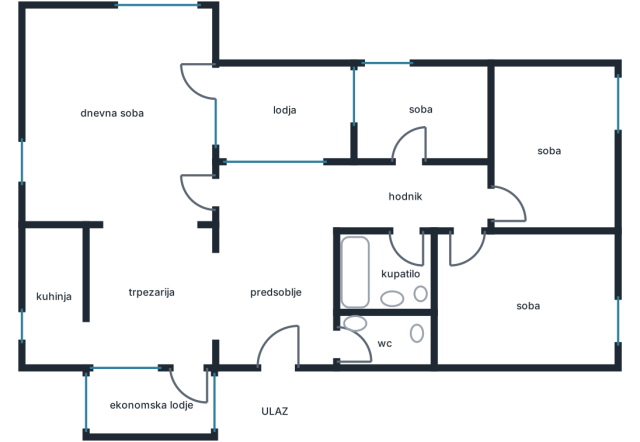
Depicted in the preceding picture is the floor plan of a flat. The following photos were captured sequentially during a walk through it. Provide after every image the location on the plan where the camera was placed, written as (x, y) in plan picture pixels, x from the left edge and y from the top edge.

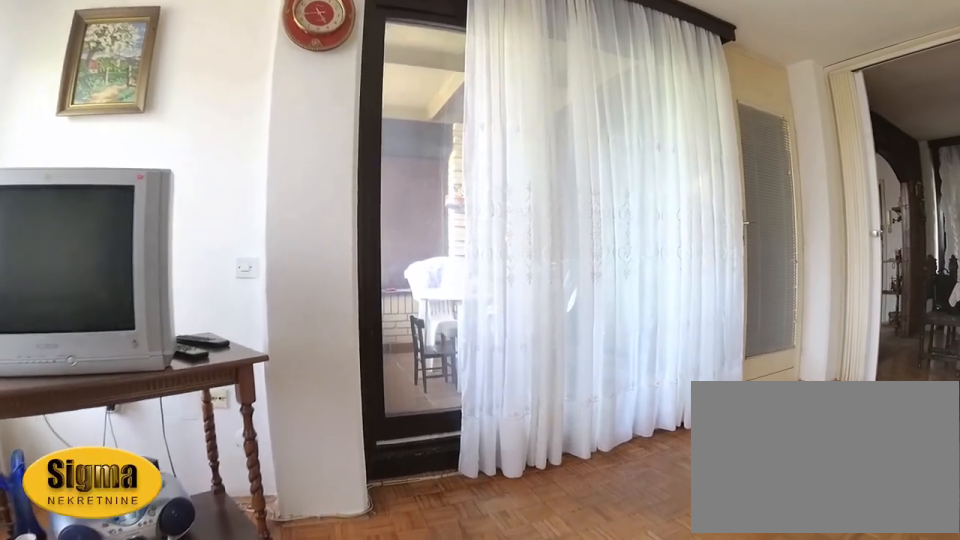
(85, 65)
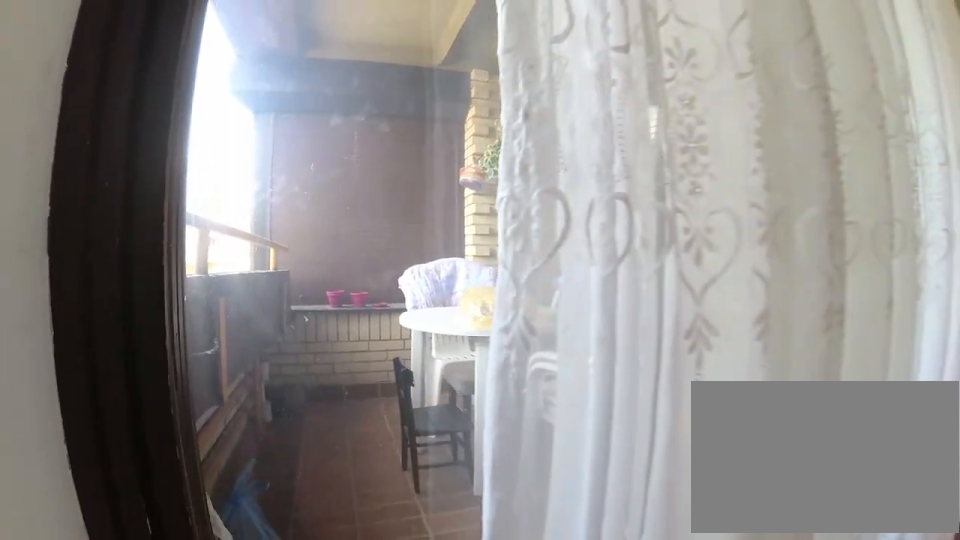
(189, 70)
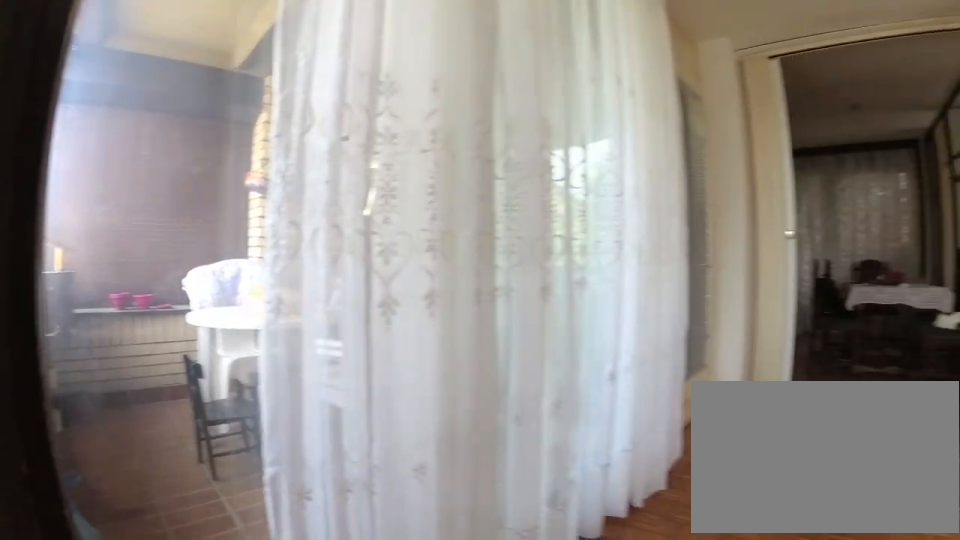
(181, 58)
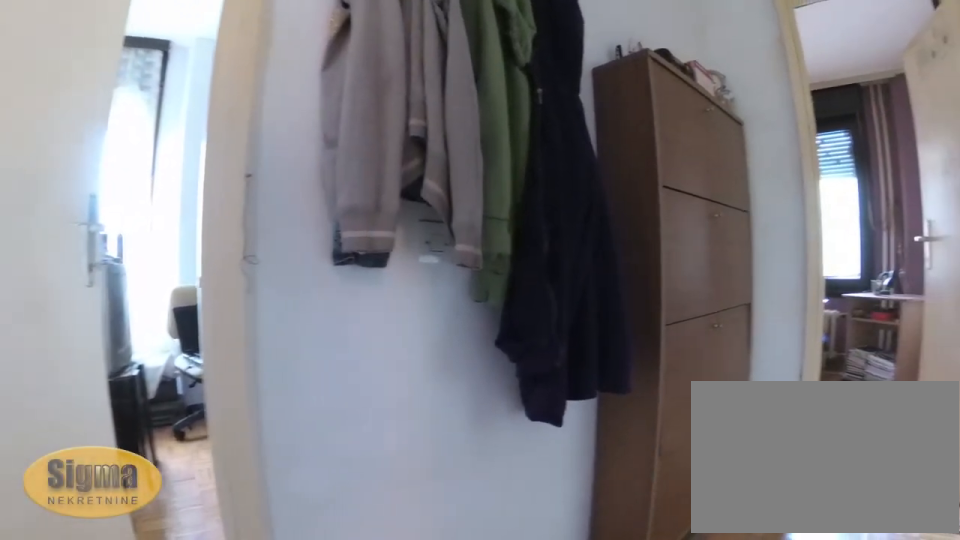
(389, 236)
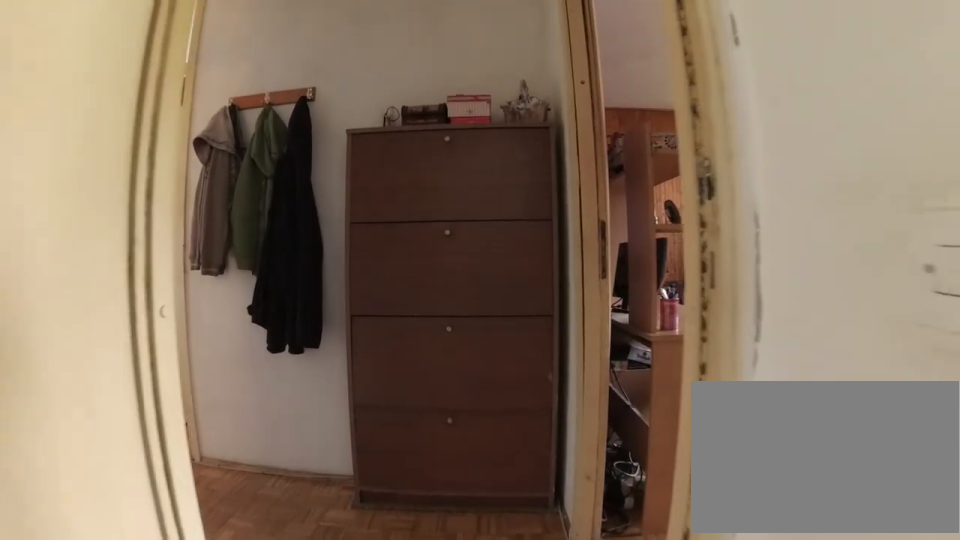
(458, 264)
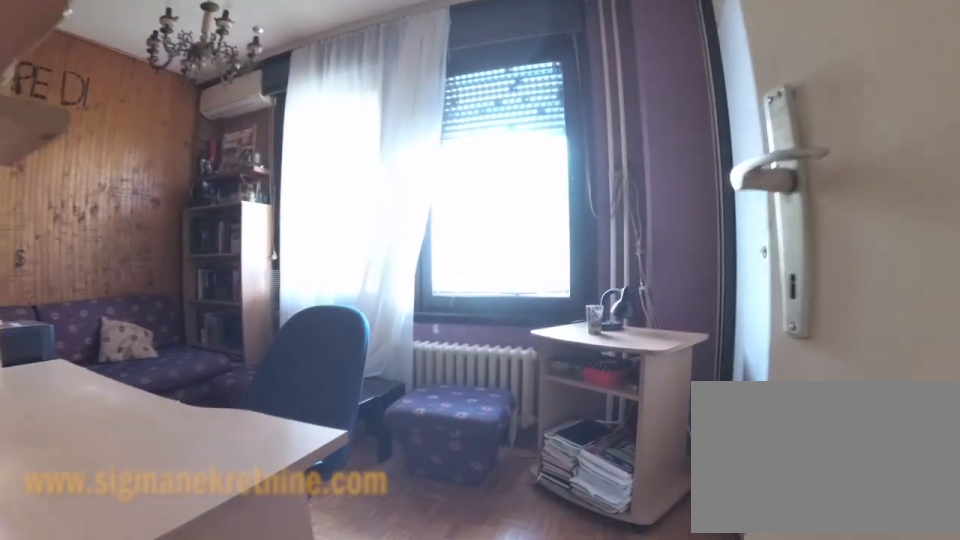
(490, 212)
